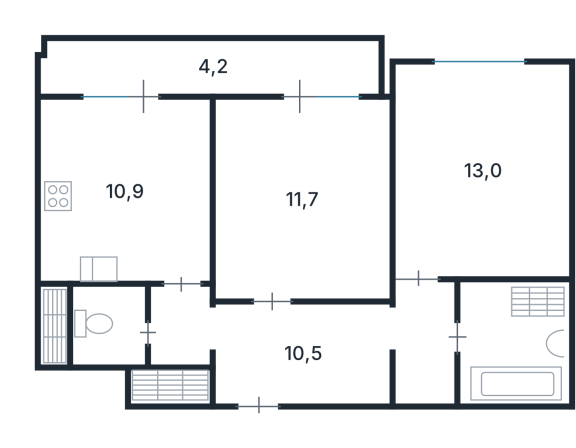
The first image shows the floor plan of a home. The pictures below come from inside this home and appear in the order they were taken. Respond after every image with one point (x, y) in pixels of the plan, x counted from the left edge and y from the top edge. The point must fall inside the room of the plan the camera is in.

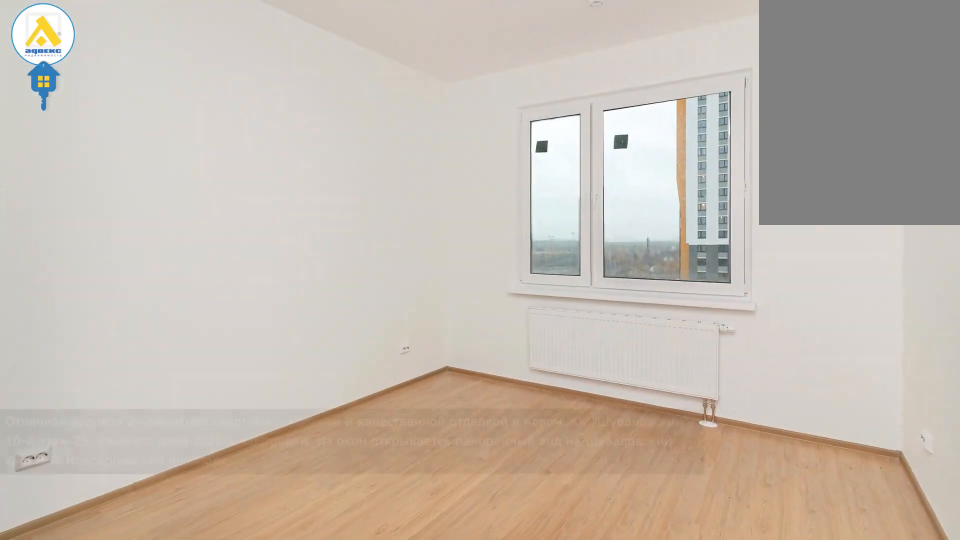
(484, 176)
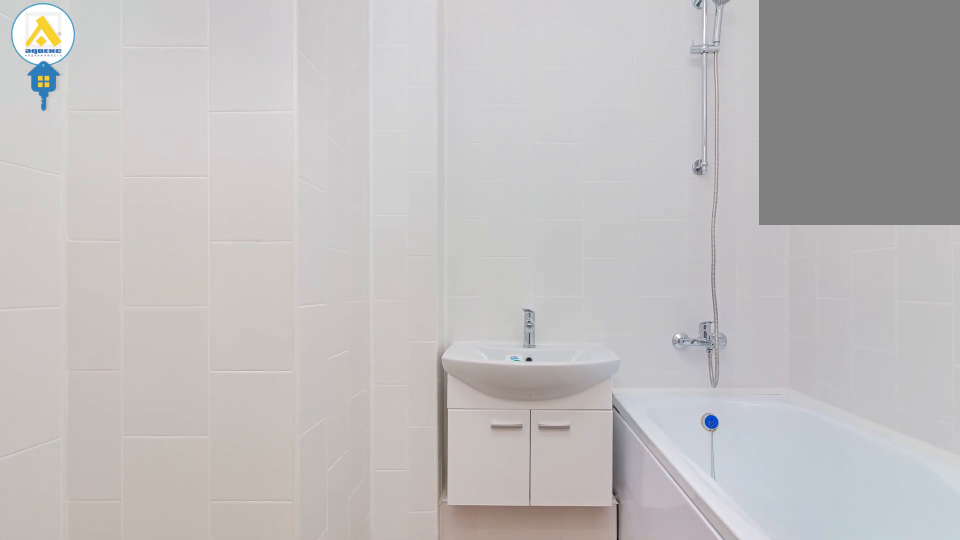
(508, 333)
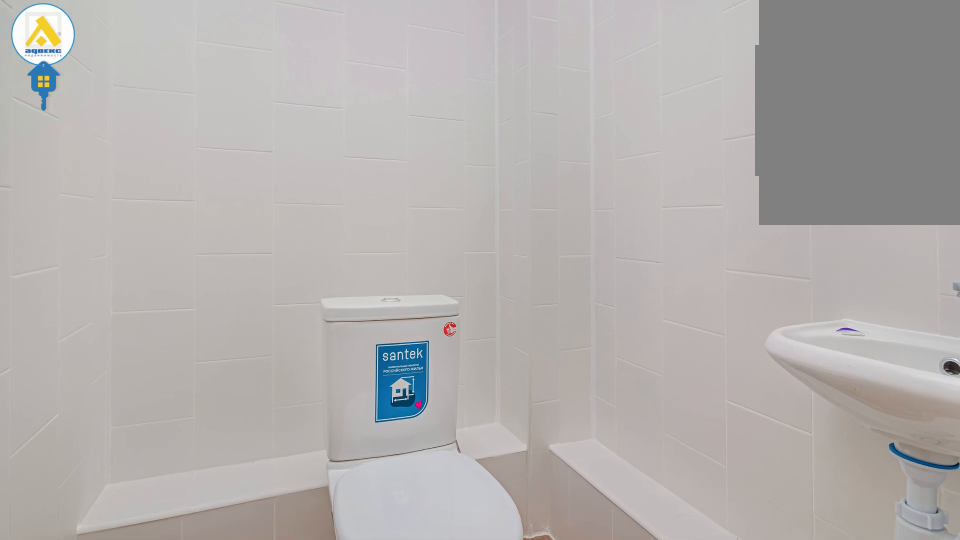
(119, 326)
